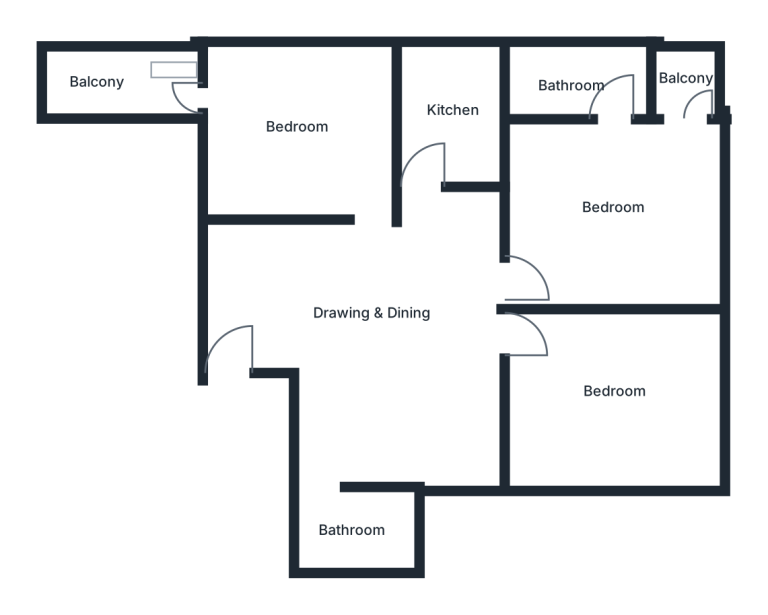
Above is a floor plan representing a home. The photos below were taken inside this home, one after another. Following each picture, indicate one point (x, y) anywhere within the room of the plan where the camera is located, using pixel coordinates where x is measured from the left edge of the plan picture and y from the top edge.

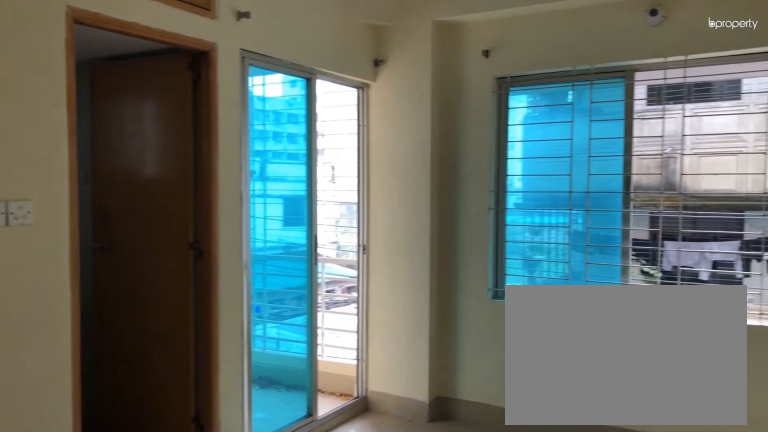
(616, 205)
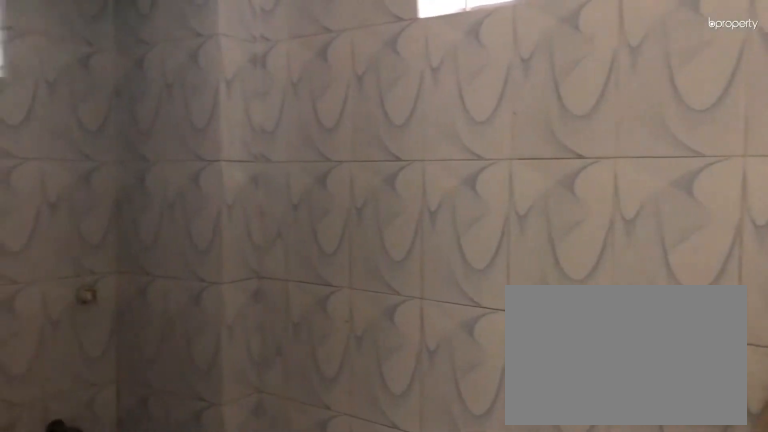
(570, 88)
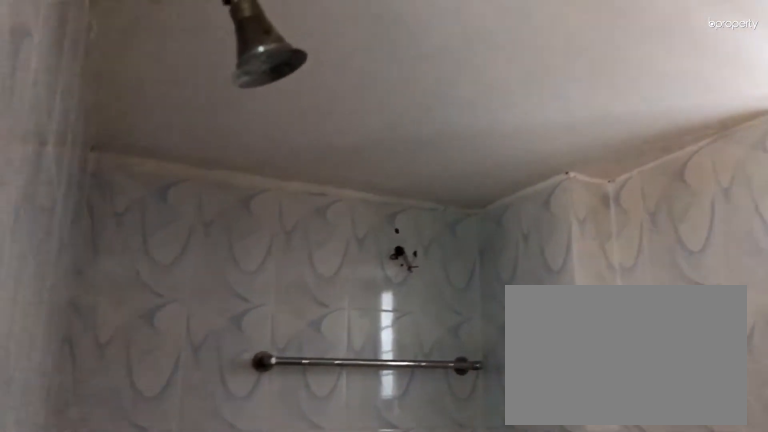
(570, 88)
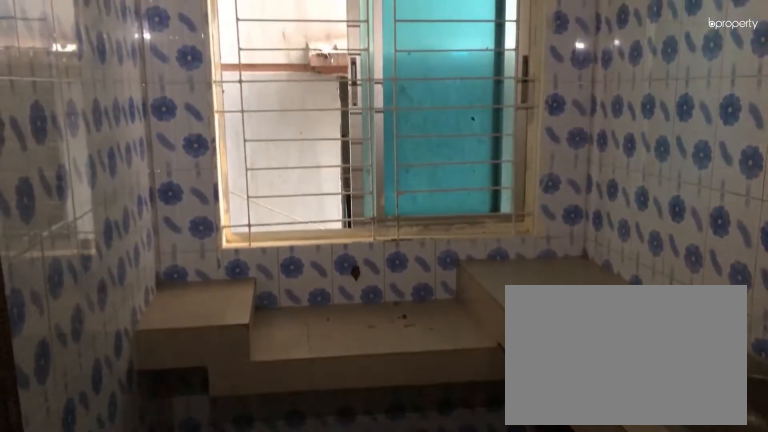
(453, 105)
